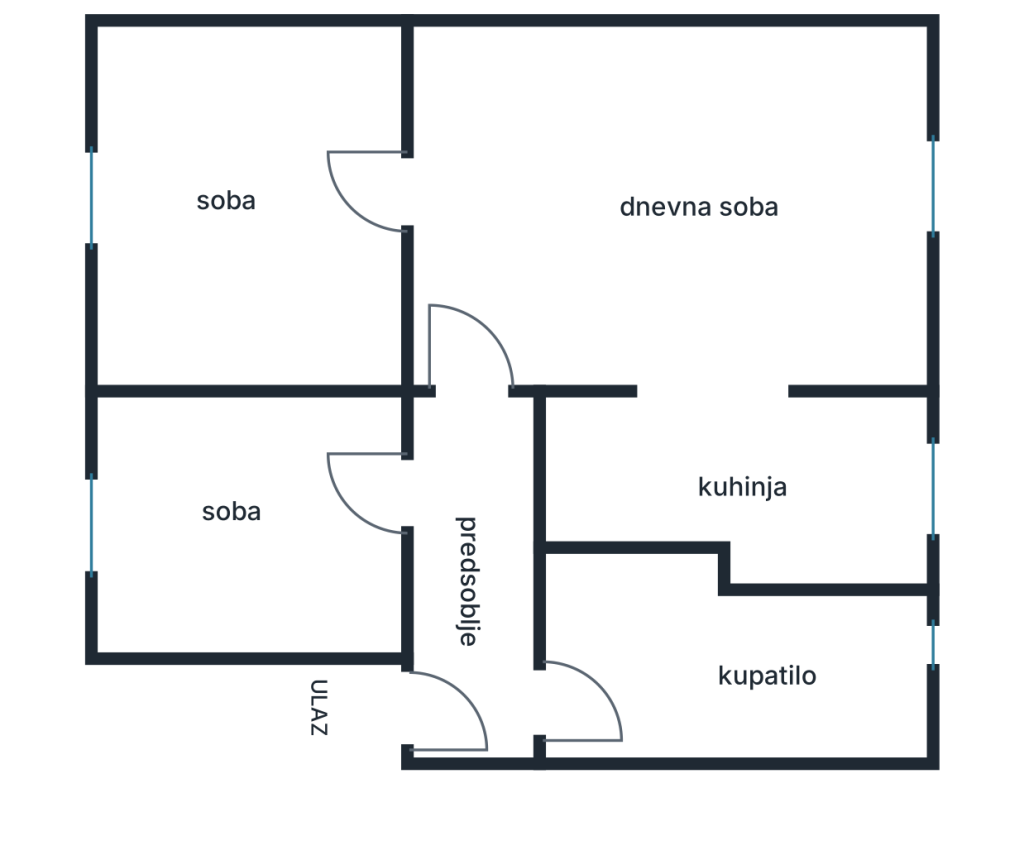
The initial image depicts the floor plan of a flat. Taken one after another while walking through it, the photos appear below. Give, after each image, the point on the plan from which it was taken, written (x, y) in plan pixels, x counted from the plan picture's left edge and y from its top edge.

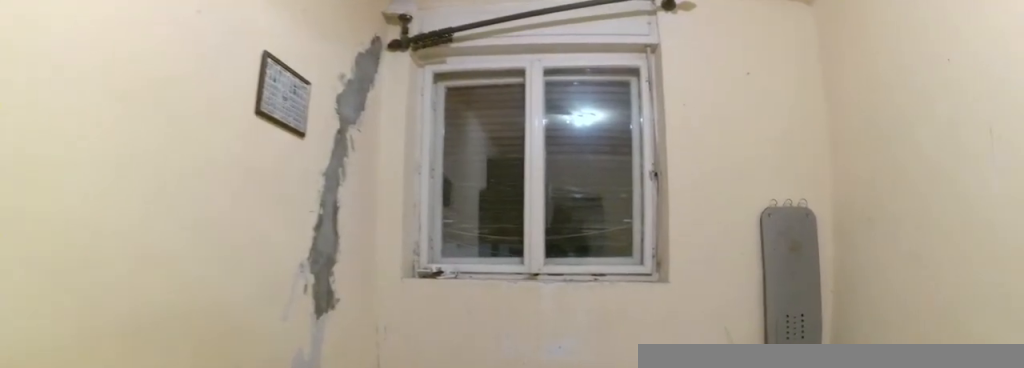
(312, 217)
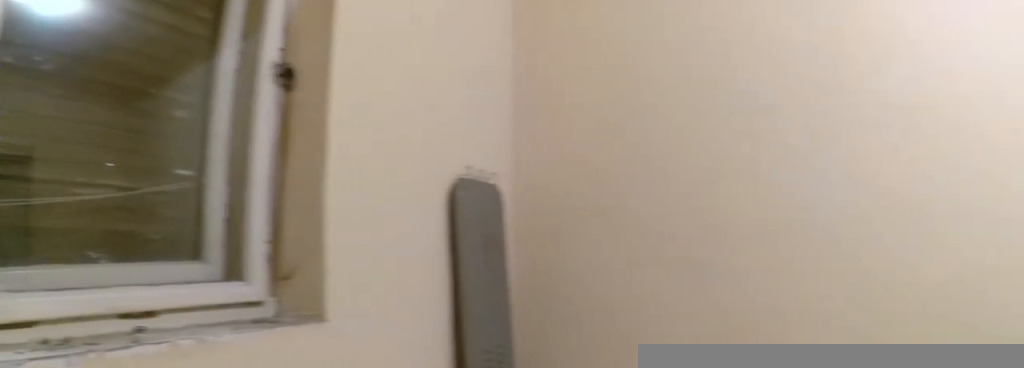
(147, 237)
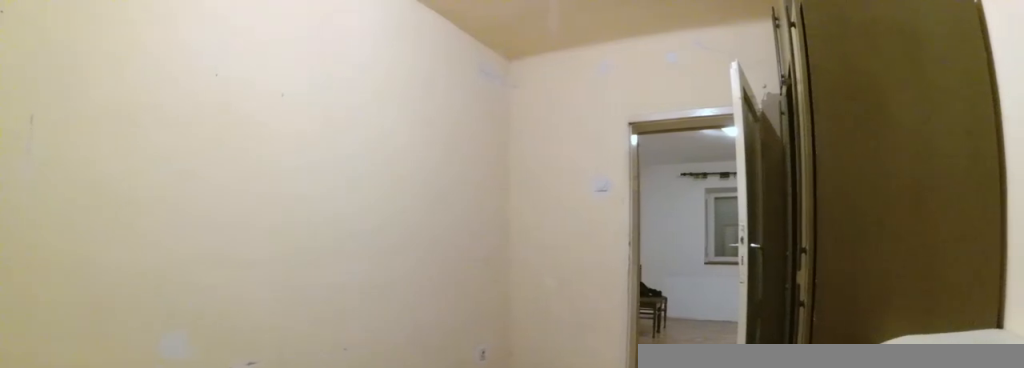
(98, 228)
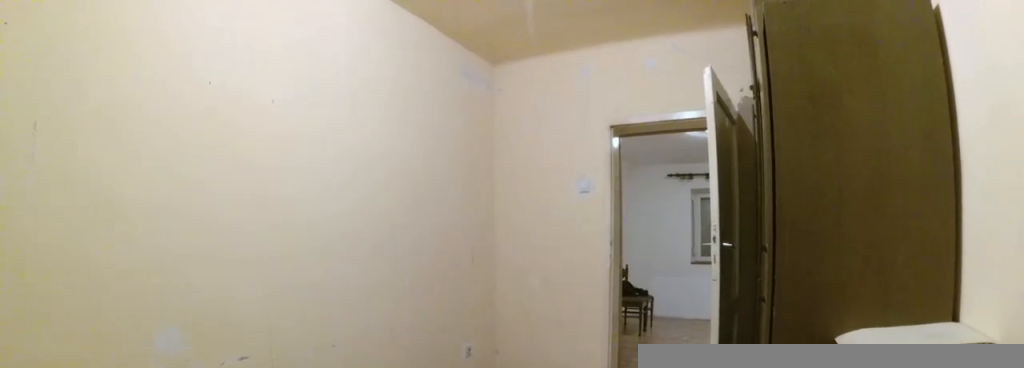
(97, 219)
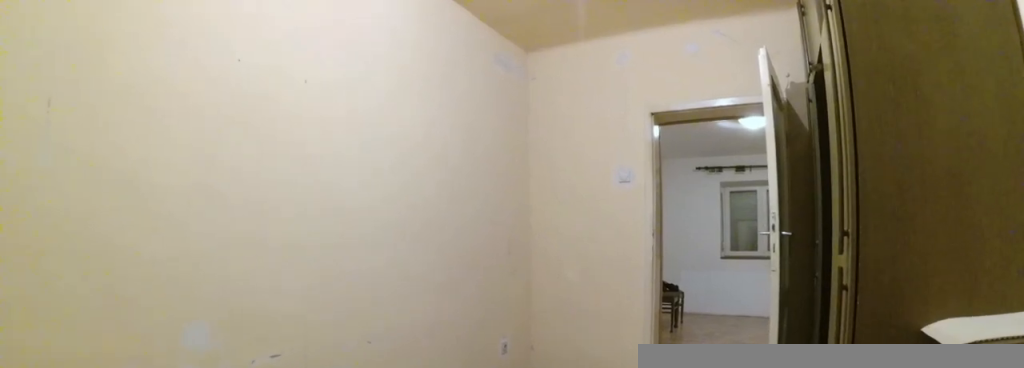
(97, 217)
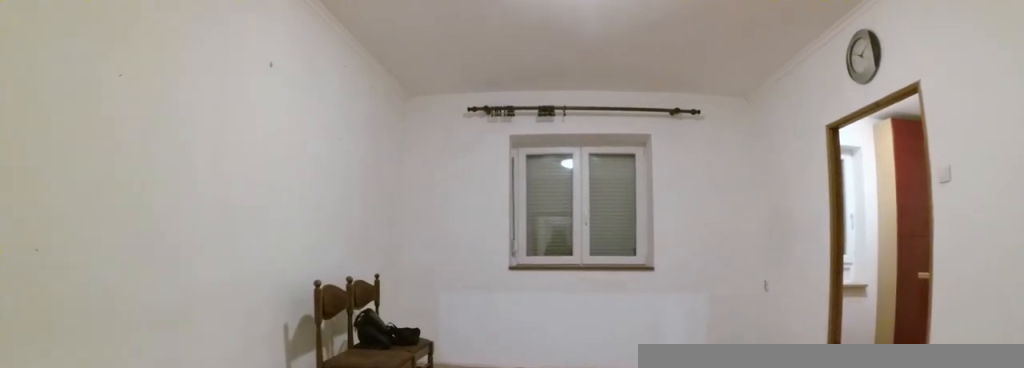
(402, 212)
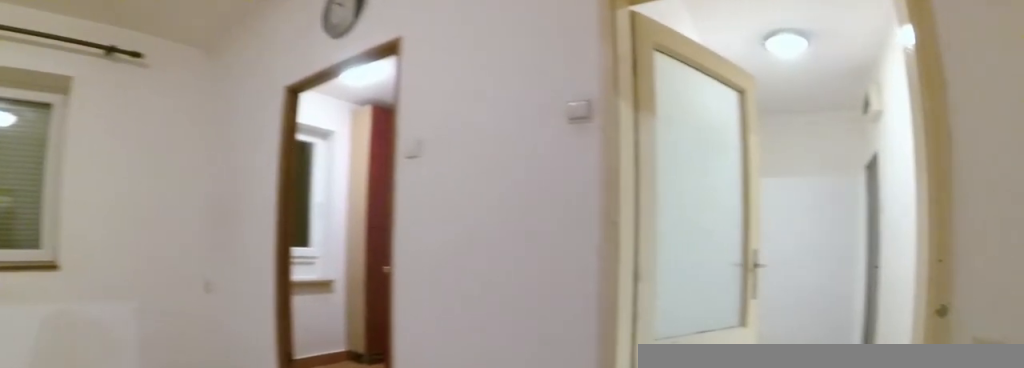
(452, 203)
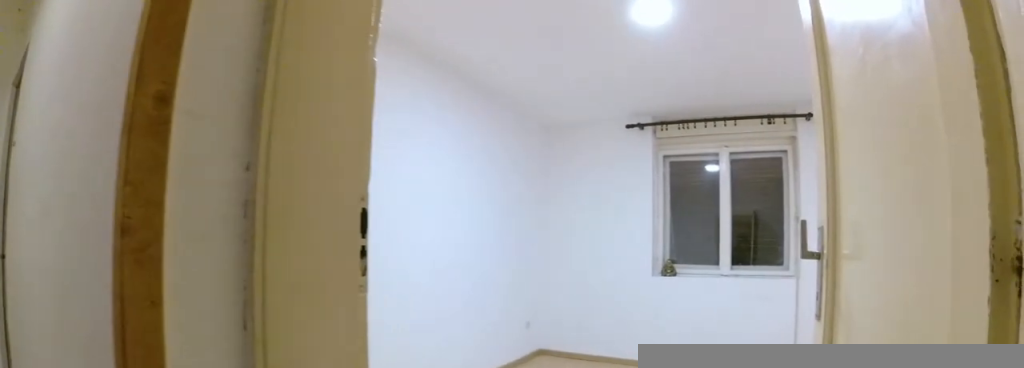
(483, 468)
